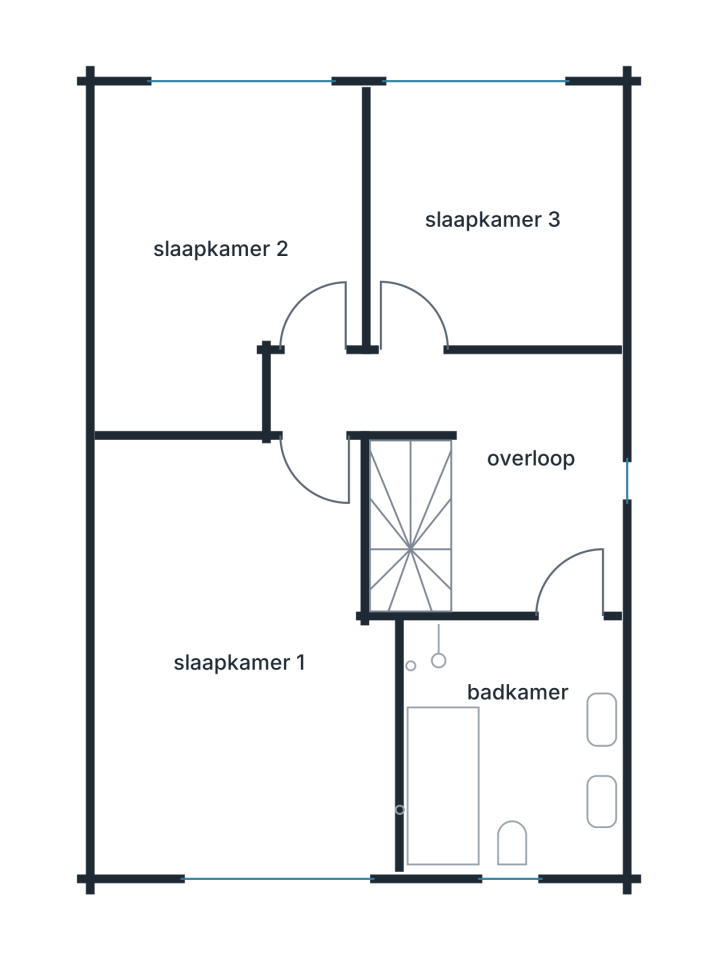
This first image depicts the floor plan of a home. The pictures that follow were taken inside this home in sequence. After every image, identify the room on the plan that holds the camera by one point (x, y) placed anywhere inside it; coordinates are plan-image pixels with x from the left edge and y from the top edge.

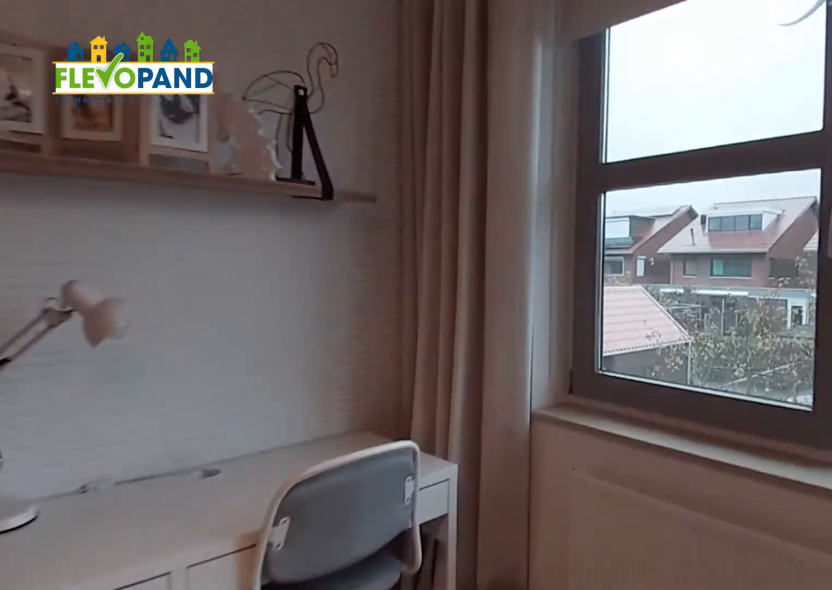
(222, 187)
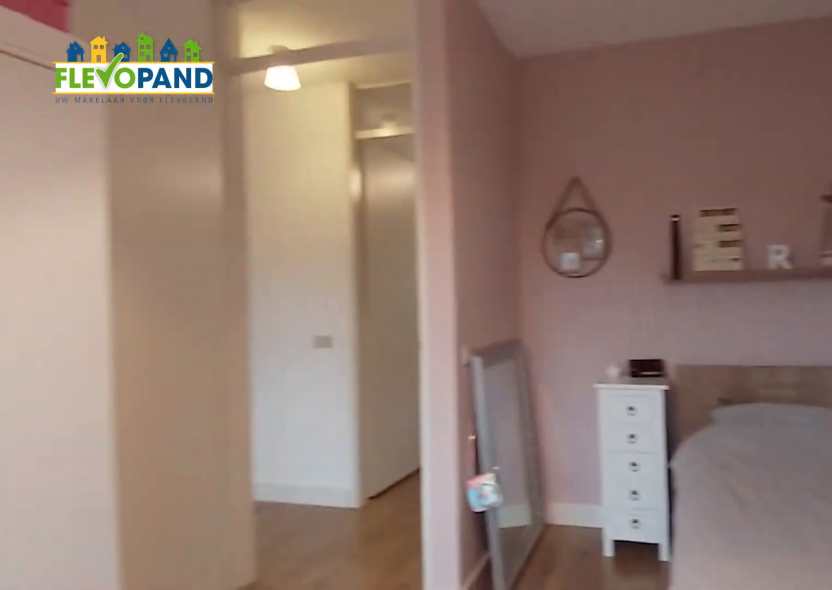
(222, 187)
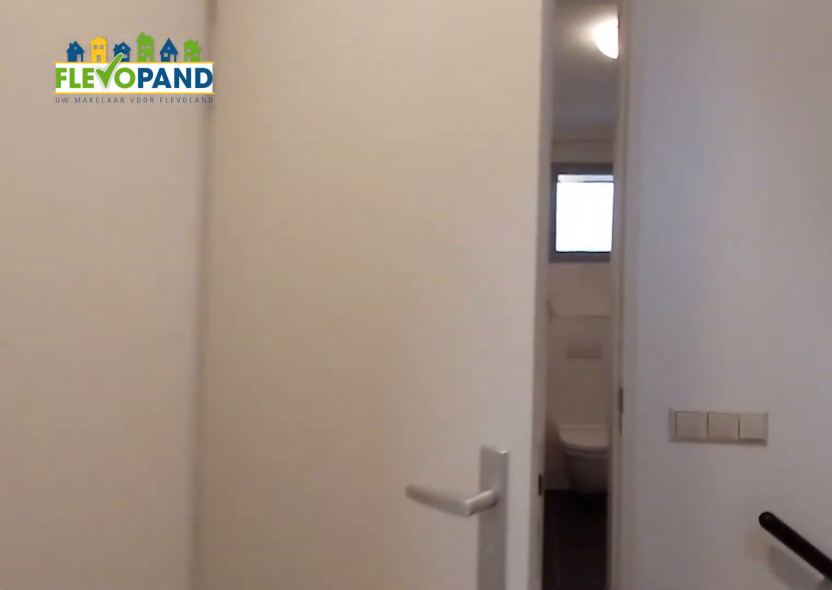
(495, 457)
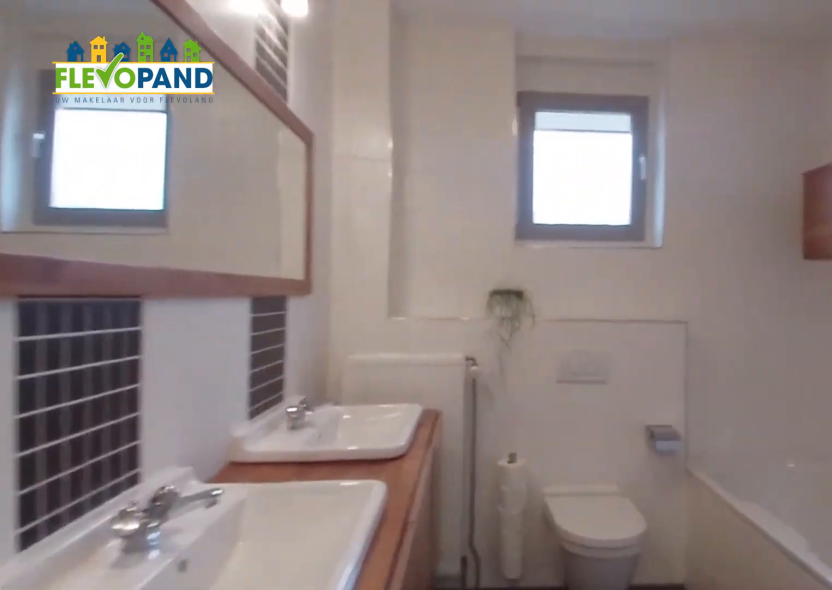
(442, 785)
